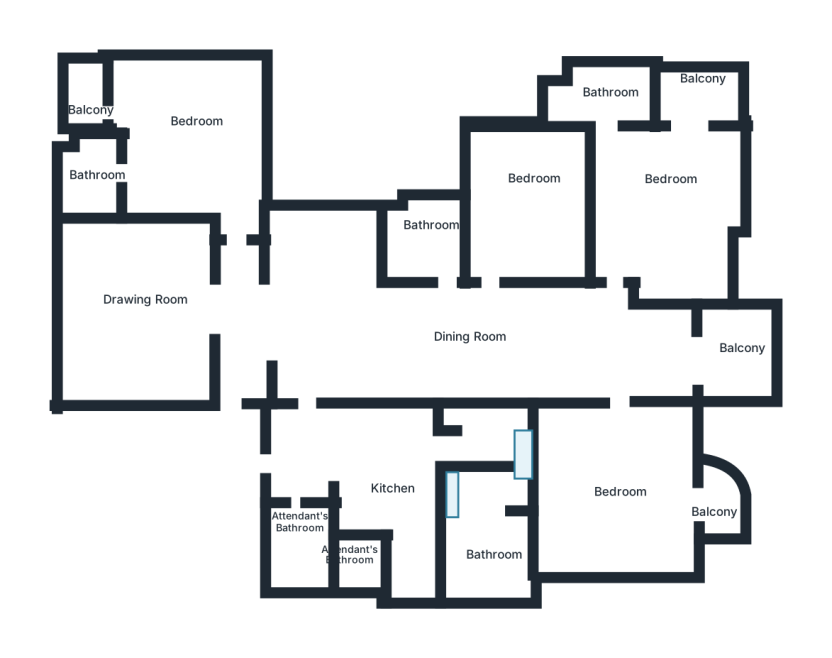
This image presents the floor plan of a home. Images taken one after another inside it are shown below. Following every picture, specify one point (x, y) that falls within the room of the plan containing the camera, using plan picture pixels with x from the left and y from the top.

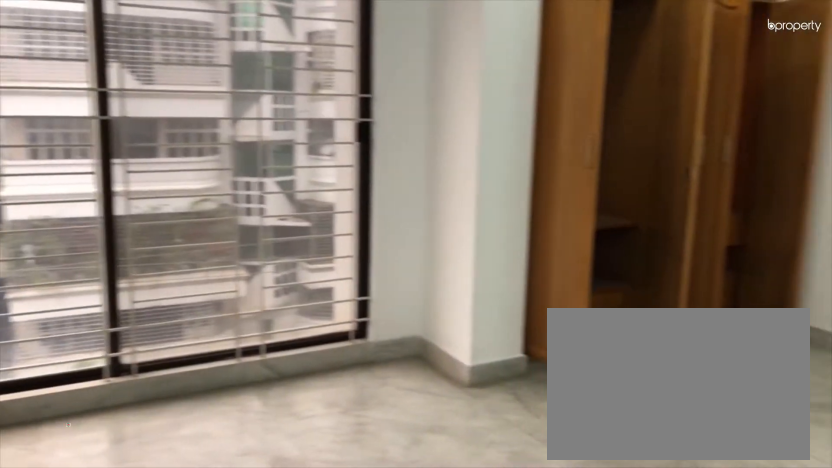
(679, 176)
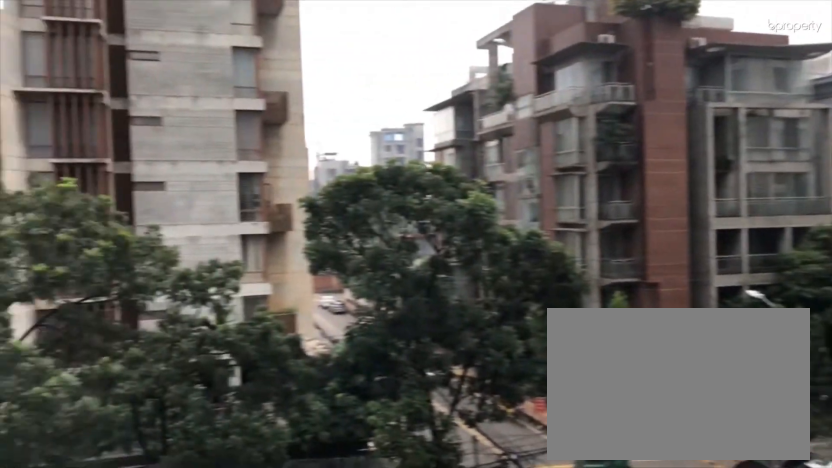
(703, 83)
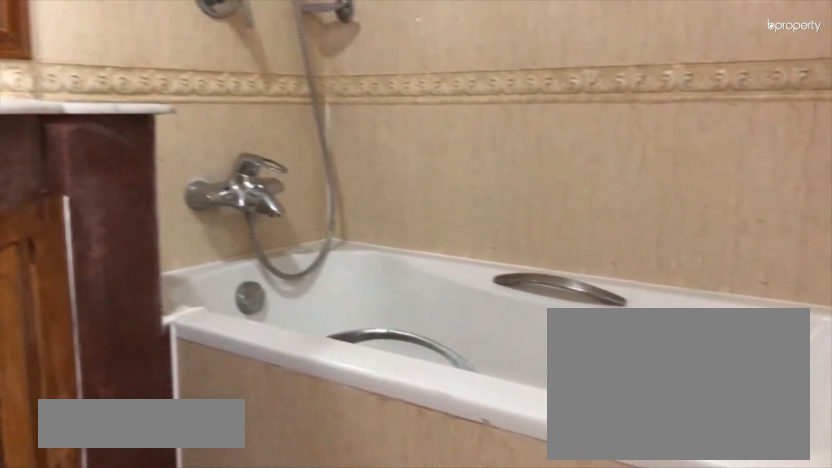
(602, 97)
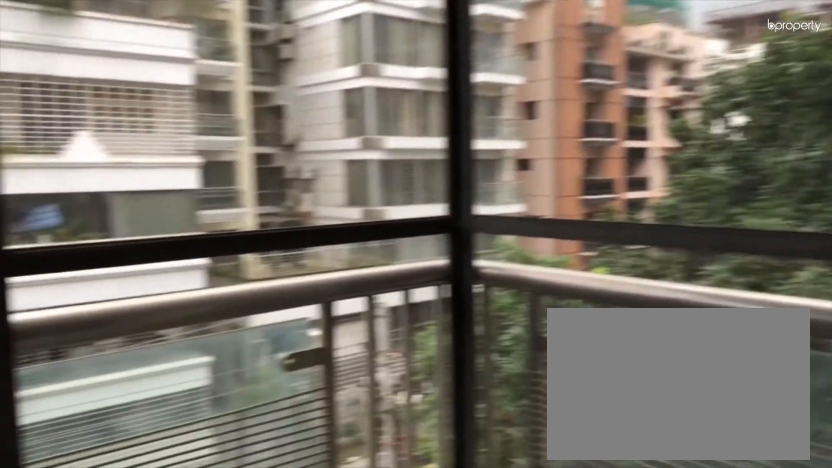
(736, 351)
